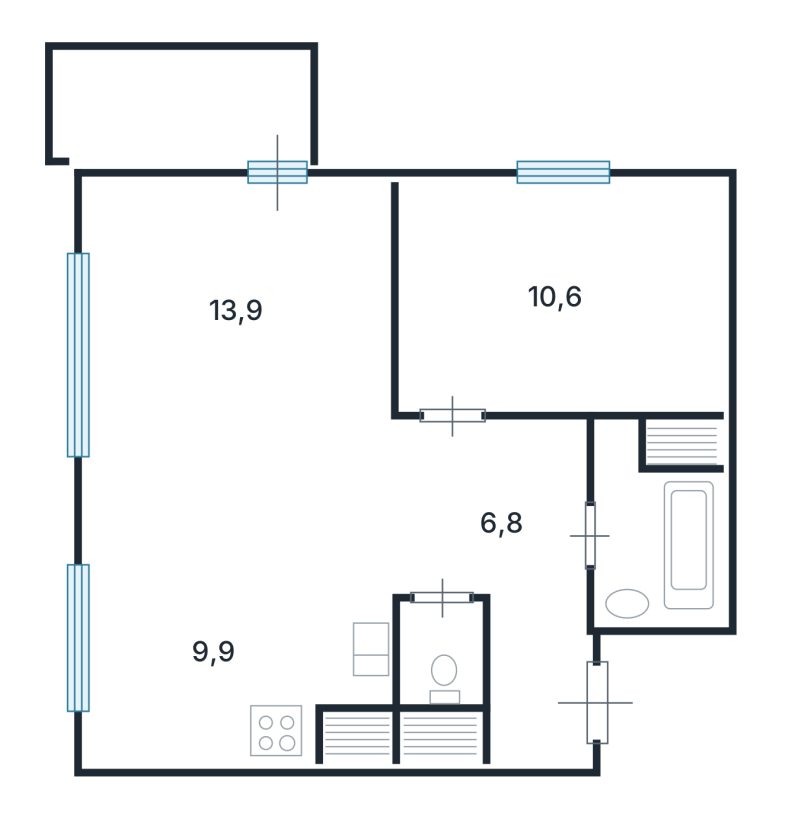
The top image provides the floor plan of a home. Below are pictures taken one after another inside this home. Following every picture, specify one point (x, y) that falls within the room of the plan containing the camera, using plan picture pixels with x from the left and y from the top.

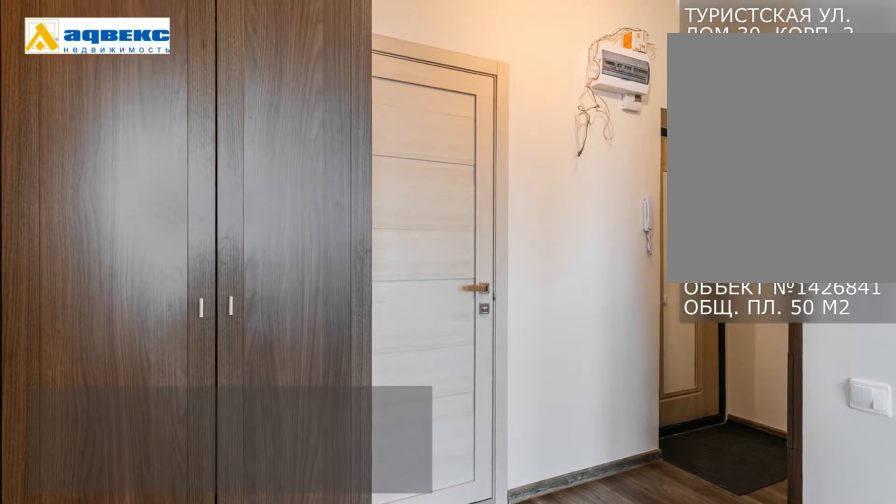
(505, 511)
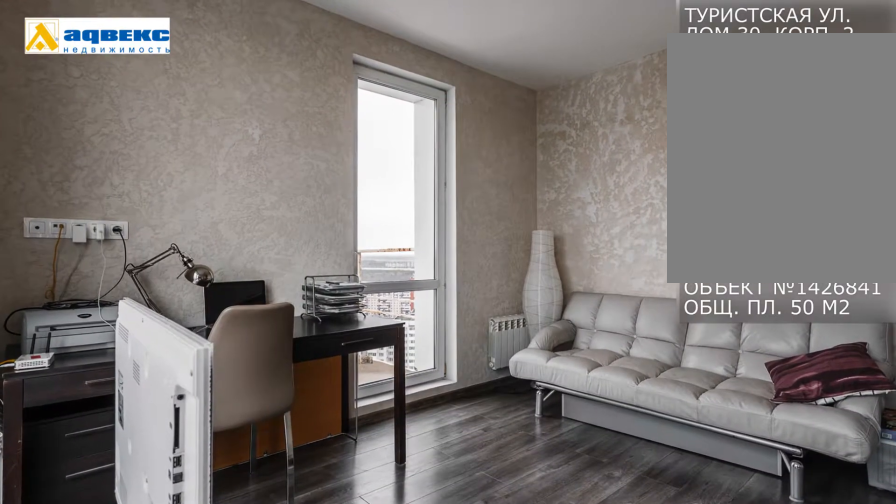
(246, 320)
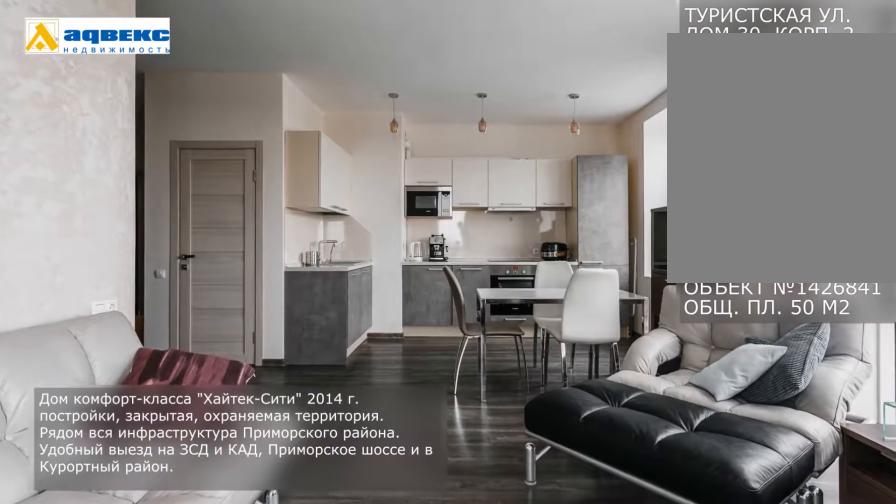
(246, 320)
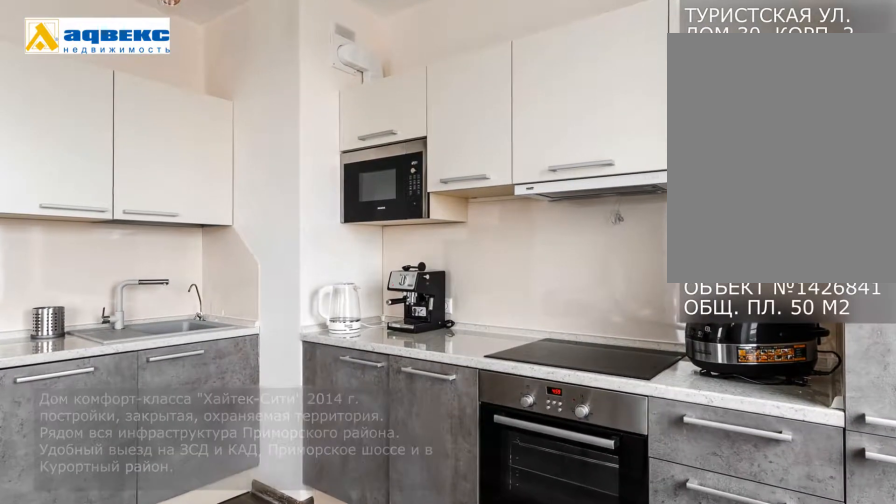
(212, 645)
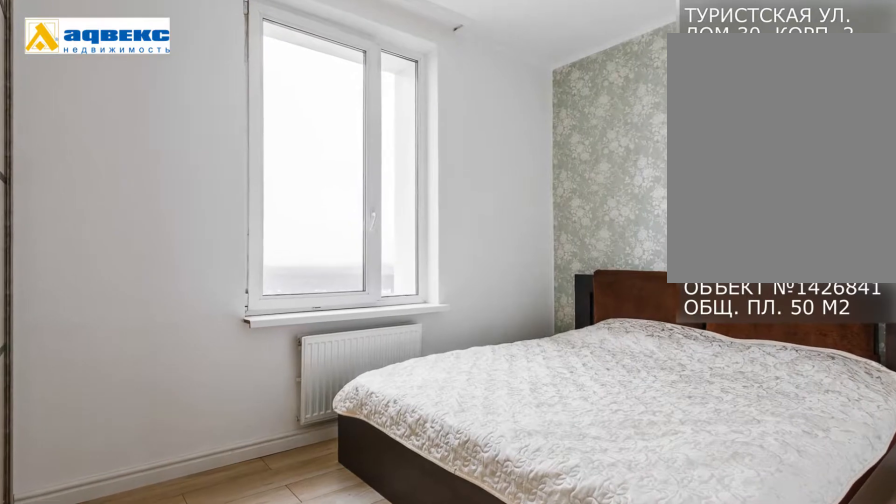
(562, 295)
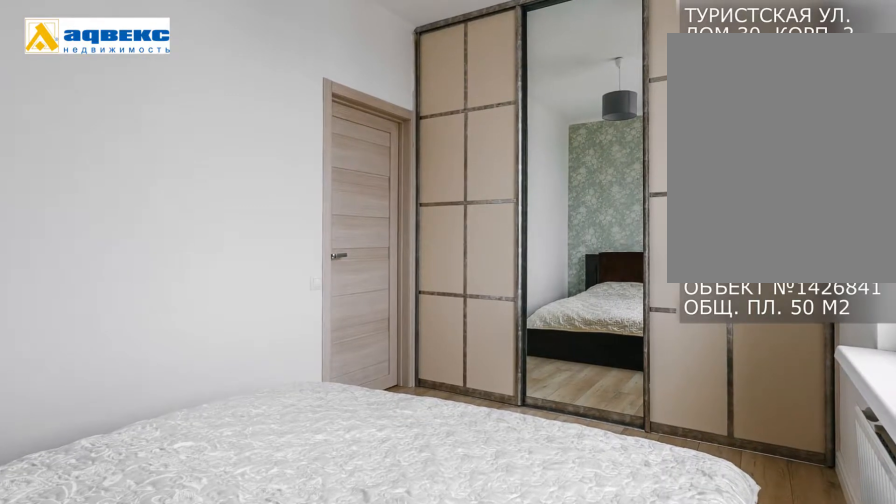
(562, 295)
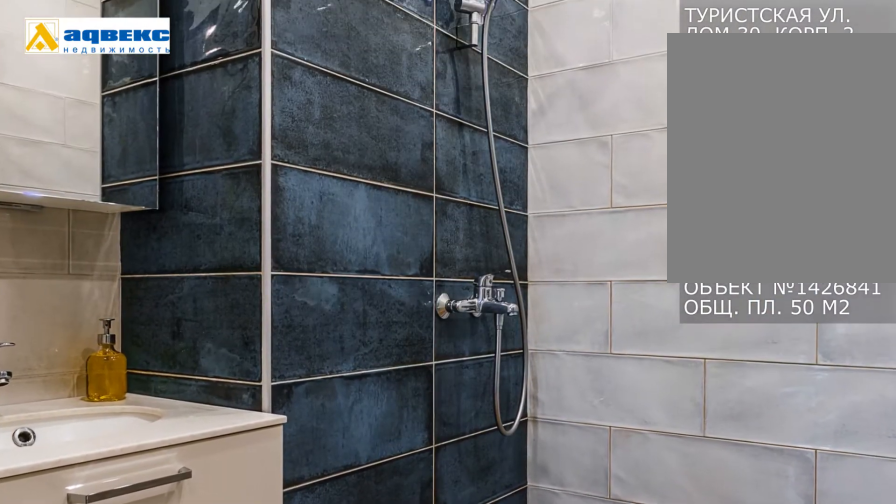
(664, 523)
